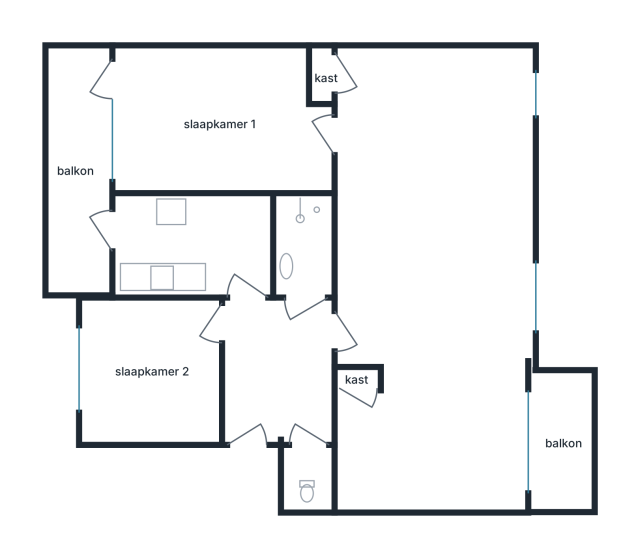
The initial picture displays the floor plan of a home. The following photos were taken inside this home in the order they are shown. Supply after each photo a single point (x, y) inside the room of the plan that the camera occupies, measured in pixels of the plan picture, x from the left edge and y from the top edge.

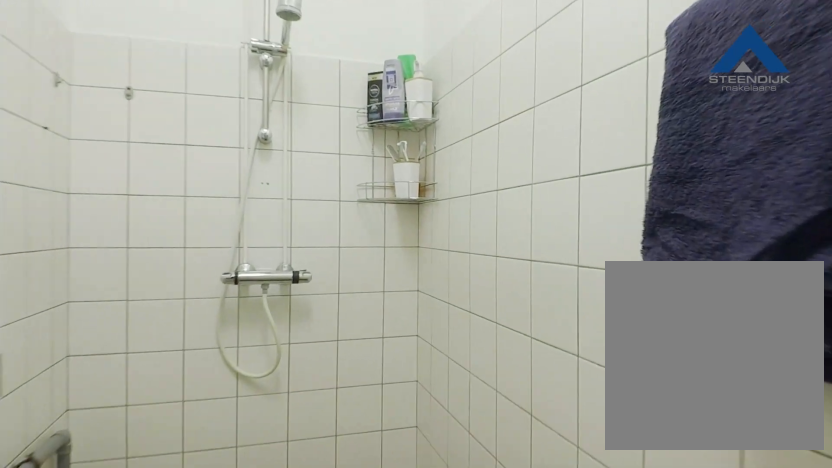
(304, 245)
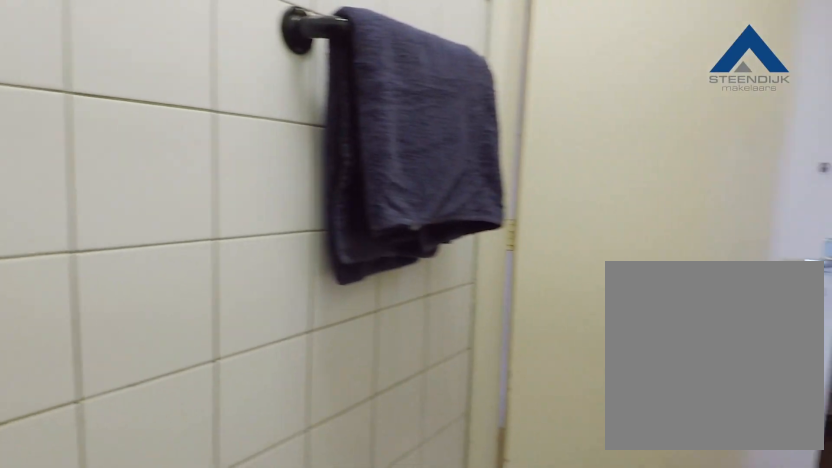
(304, 245)
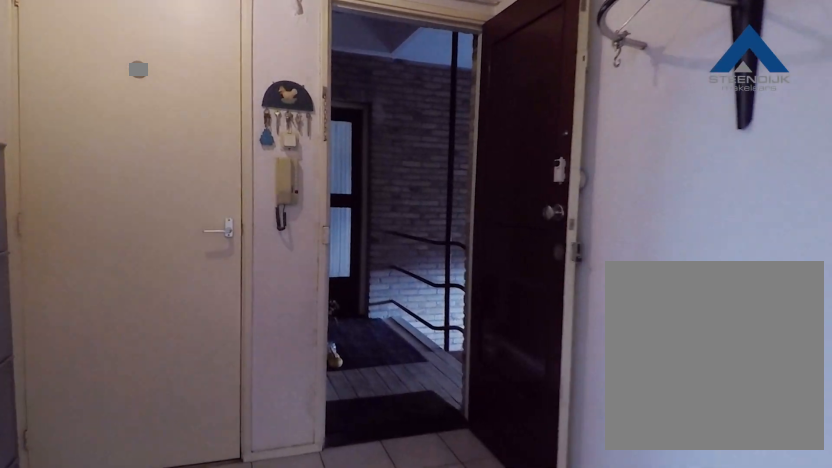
(278, 370)
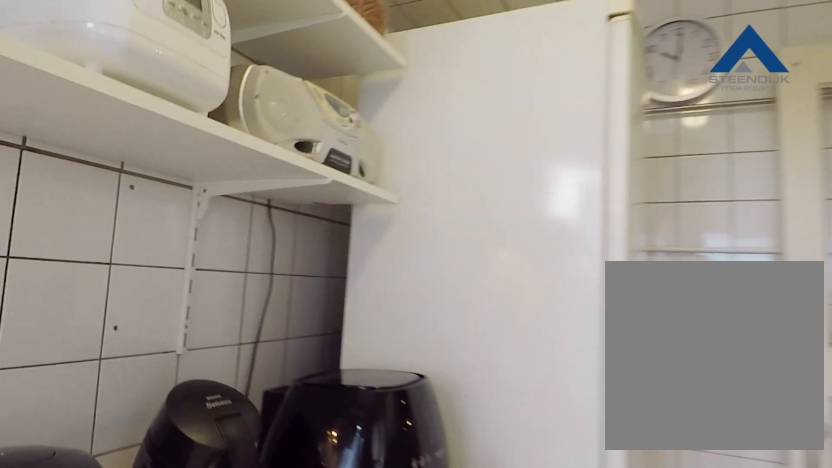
(197, 244)
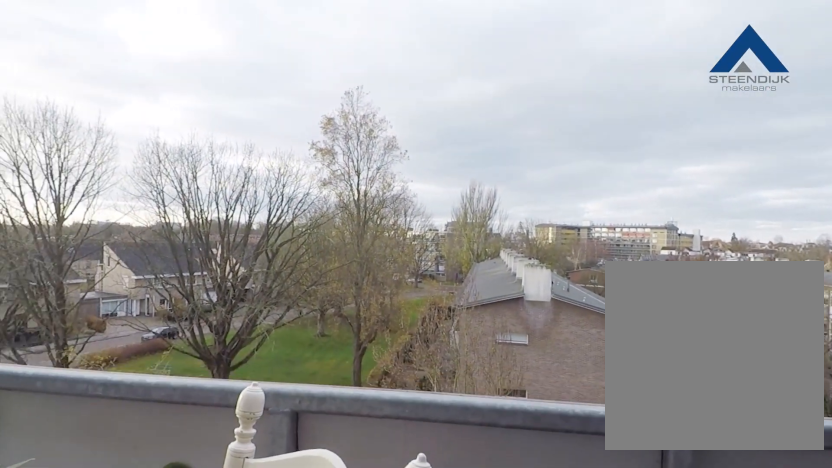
(561, 441)
